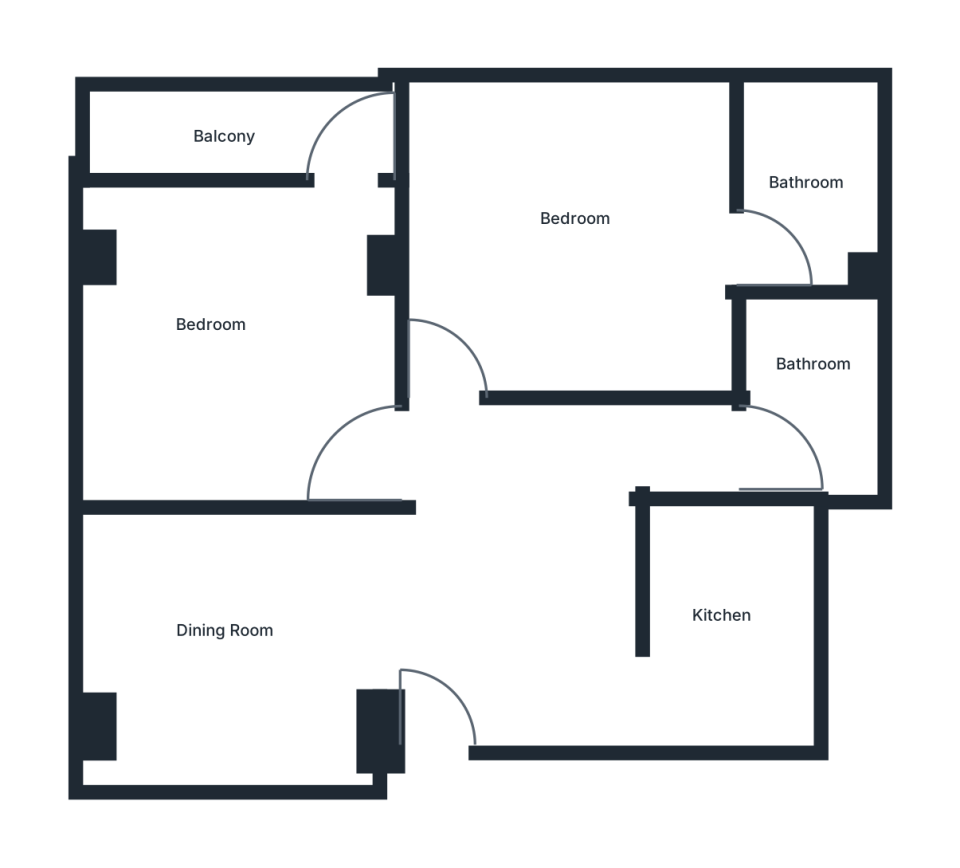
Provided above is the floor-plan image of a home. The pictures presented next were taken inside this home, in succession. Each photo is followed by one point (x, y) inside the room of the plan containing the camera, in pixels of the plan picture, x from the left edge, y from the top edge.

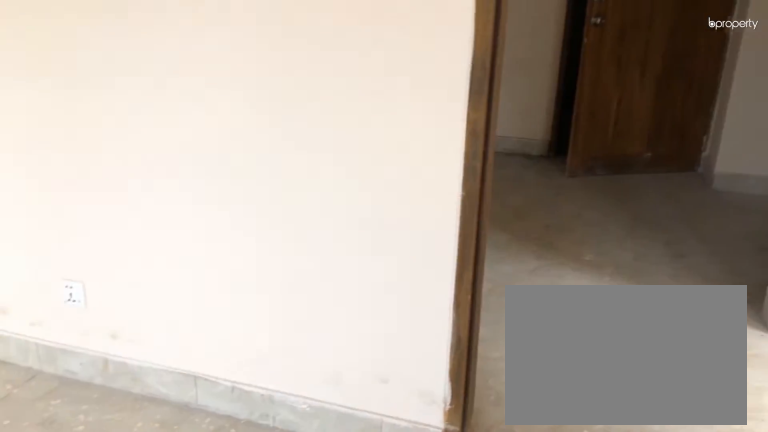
(564, 250)
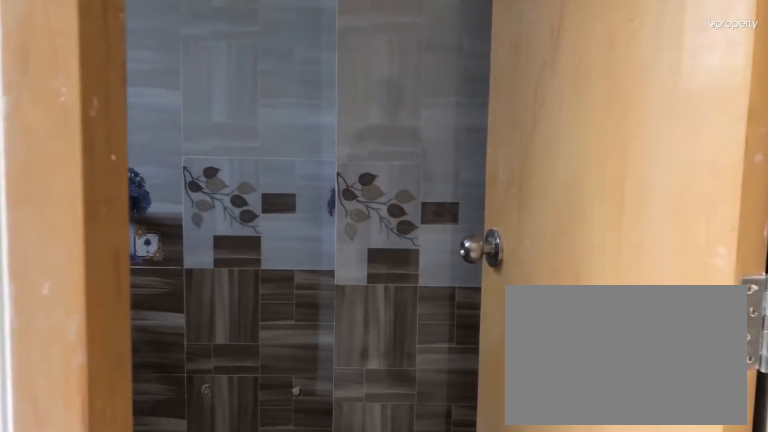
(802, 207)
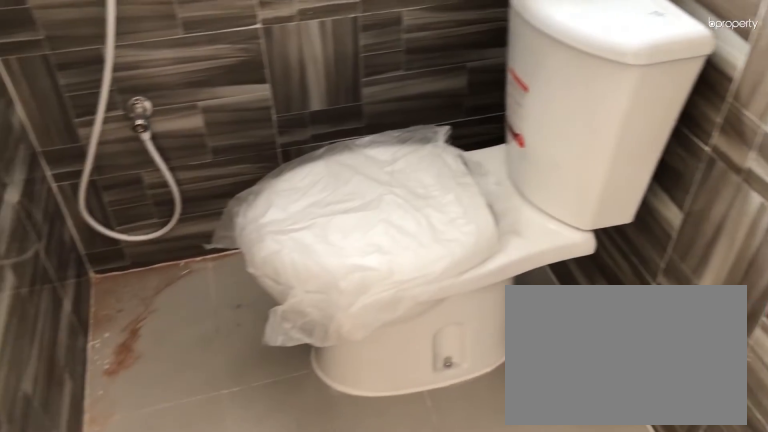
(802, 207)
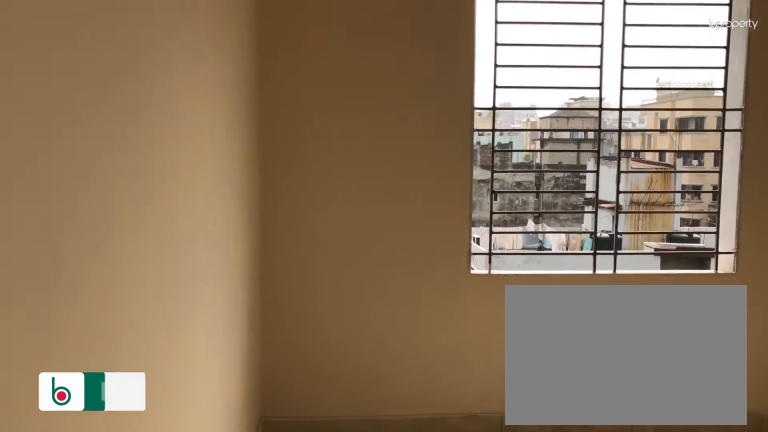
(248, 340)
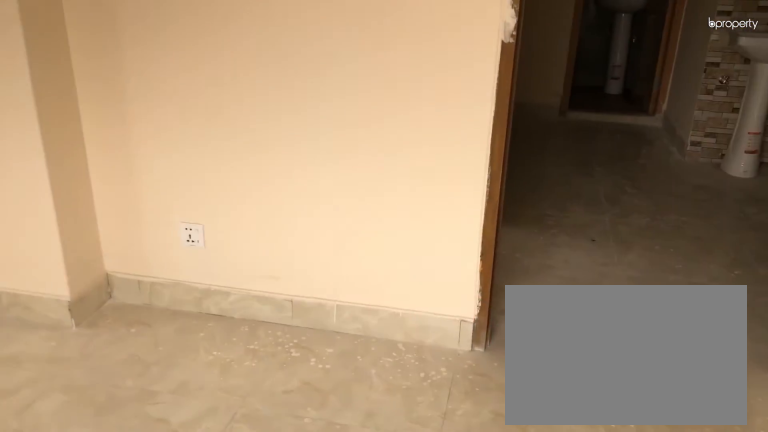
(248, 340)
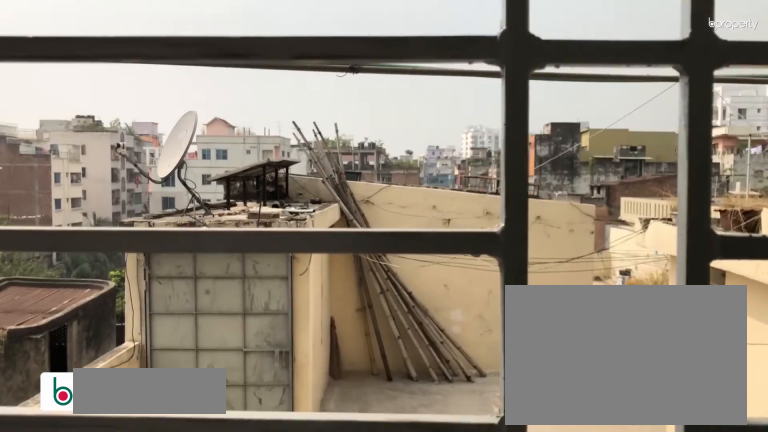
(249, 127)
